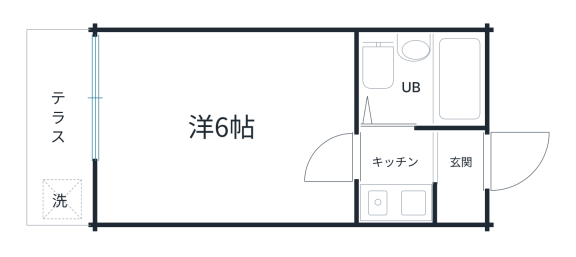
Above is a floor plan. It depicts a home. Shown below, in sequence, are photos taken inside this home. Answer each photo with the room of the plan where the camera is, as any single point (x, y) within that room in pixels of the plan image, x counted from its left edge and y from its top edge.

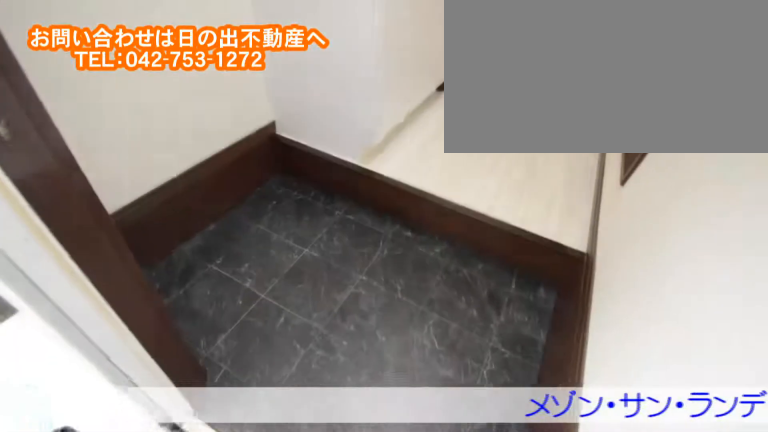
(441, 160)
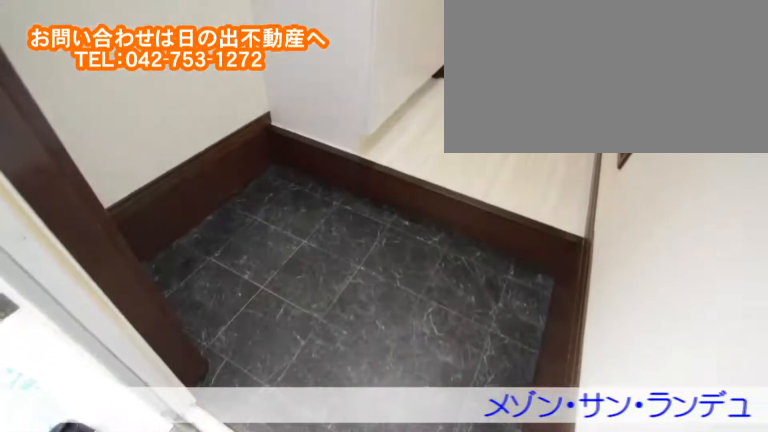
(441, 160)
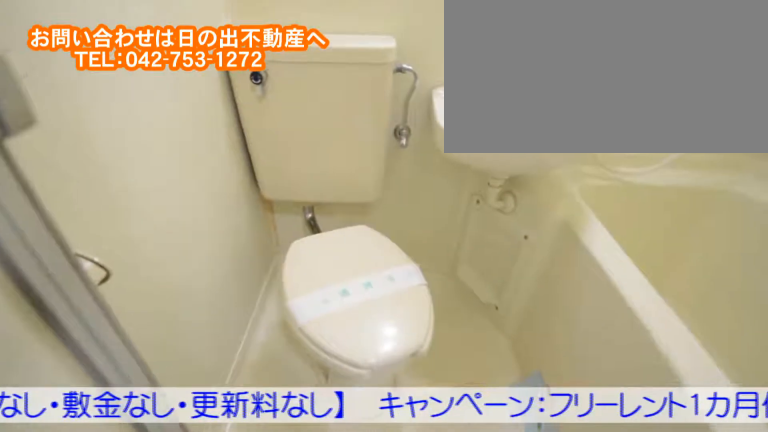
(448, 82)
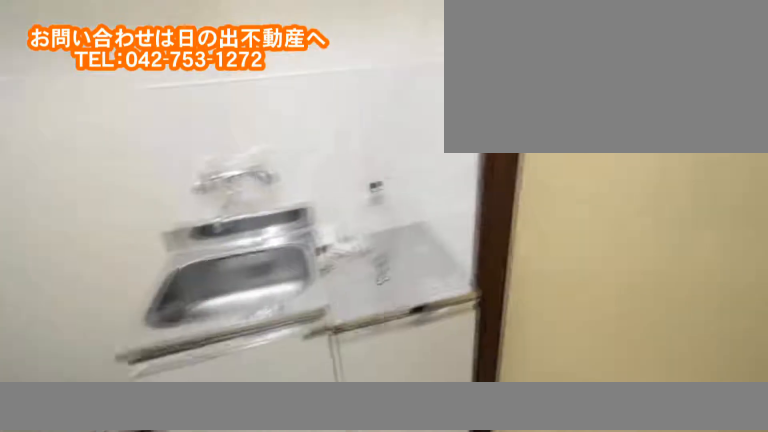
(396, 152)
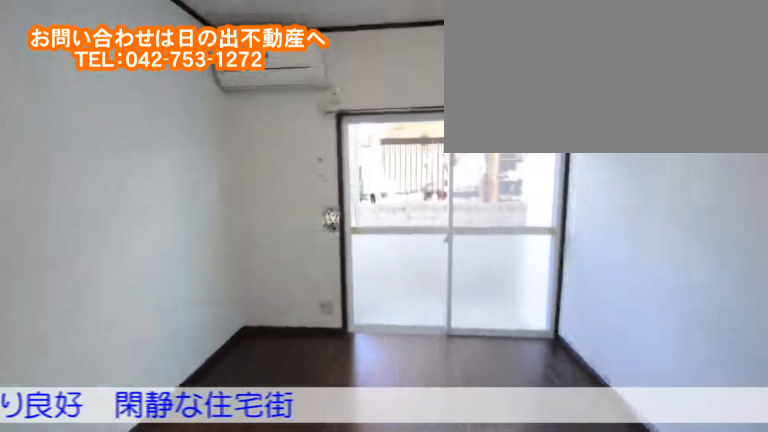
(157, 122)
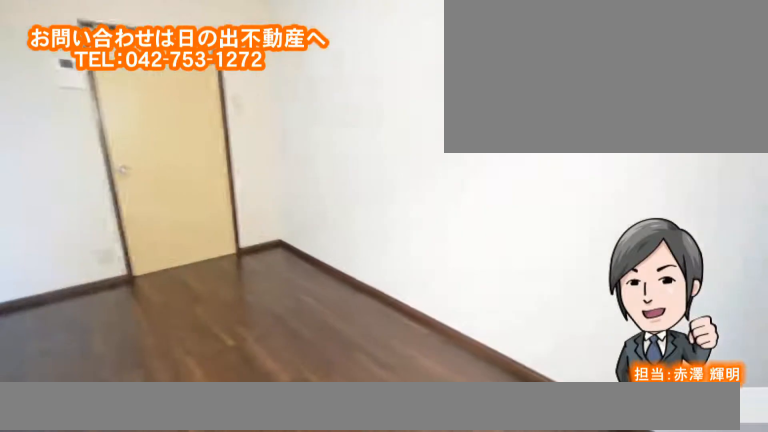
(156, 121)
